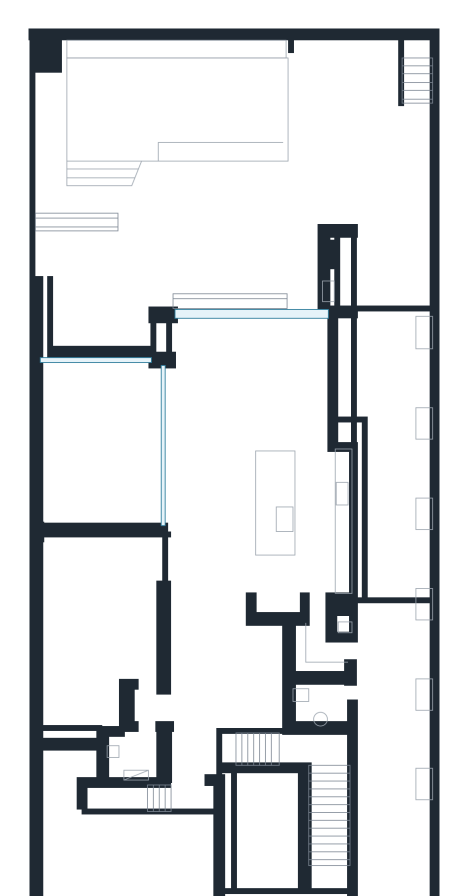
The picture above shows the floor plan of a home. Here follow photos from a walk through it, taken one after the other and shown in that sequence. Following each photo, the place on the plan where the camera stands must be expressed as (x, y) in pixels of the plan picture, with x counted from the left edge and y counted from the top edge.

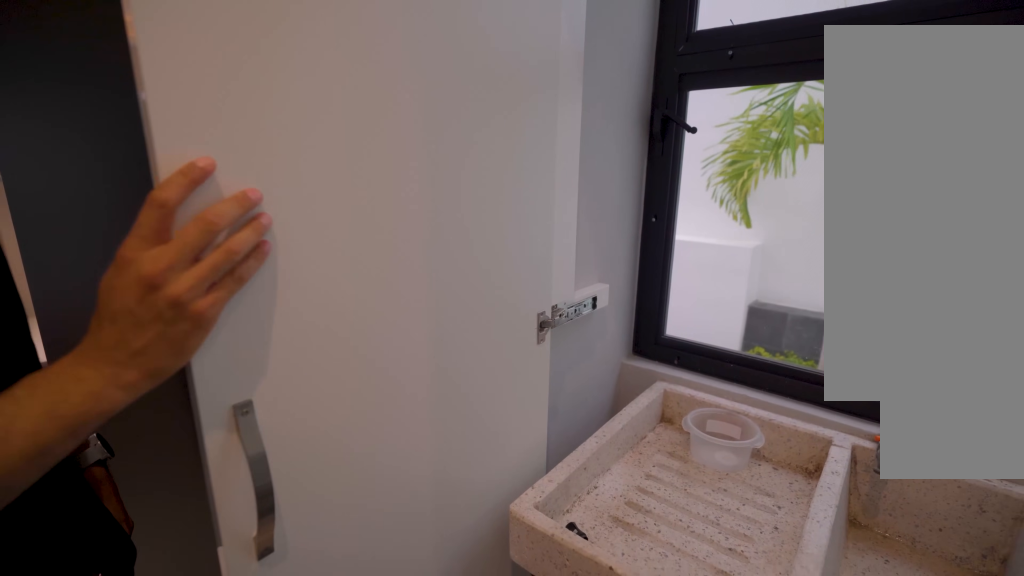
(318, 630)
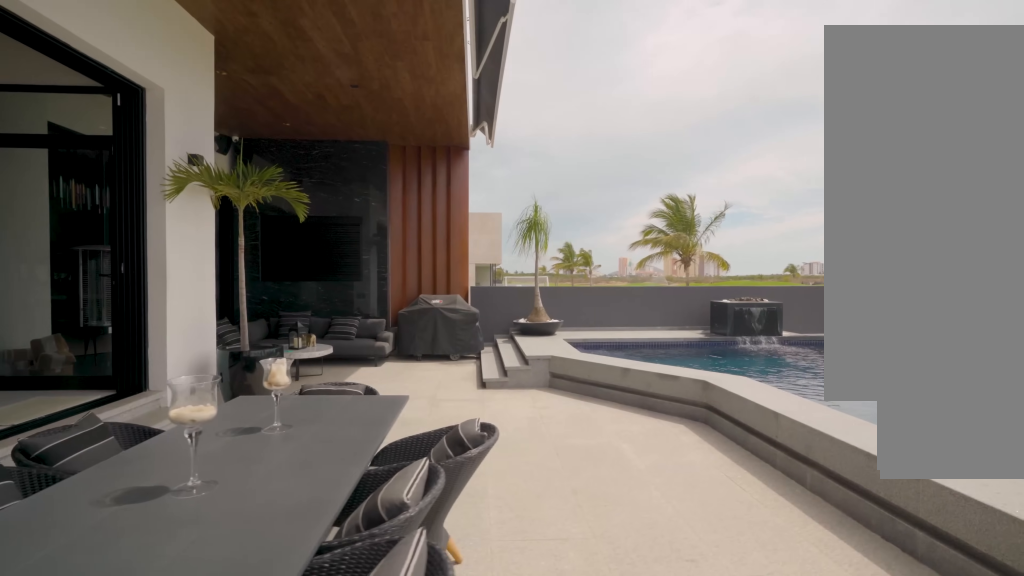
(302, 200)
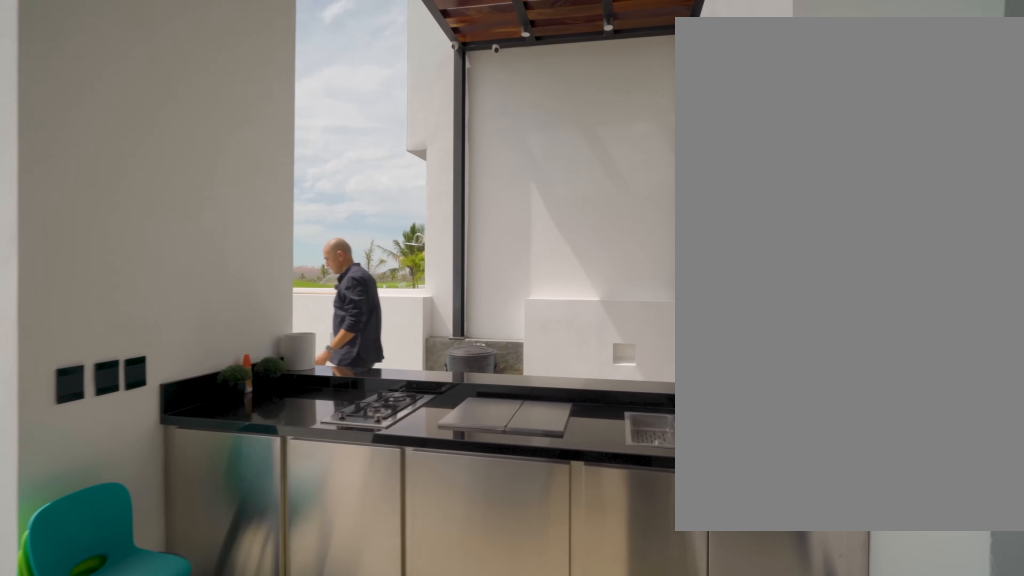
(293, 276)
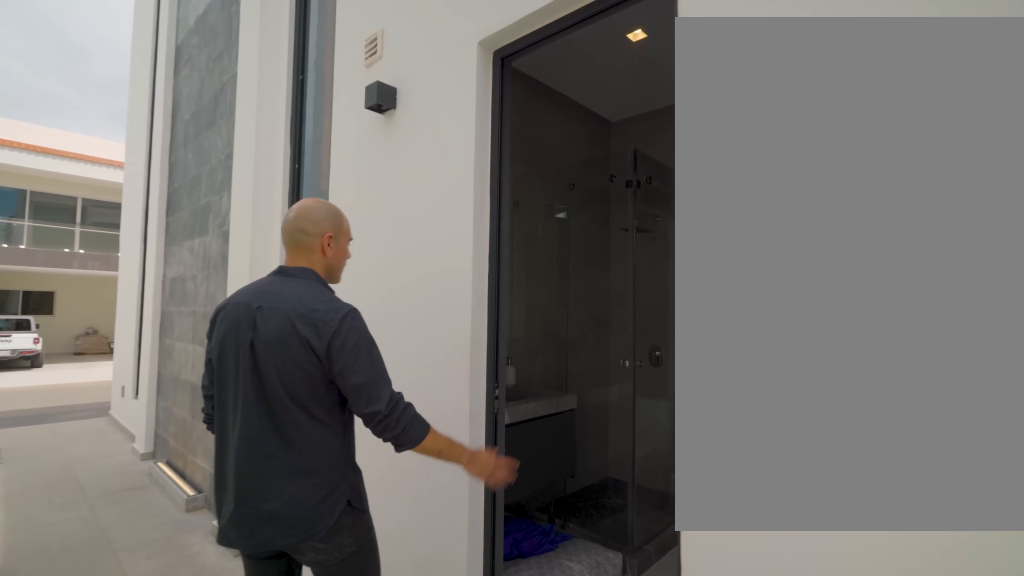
(355, 691)
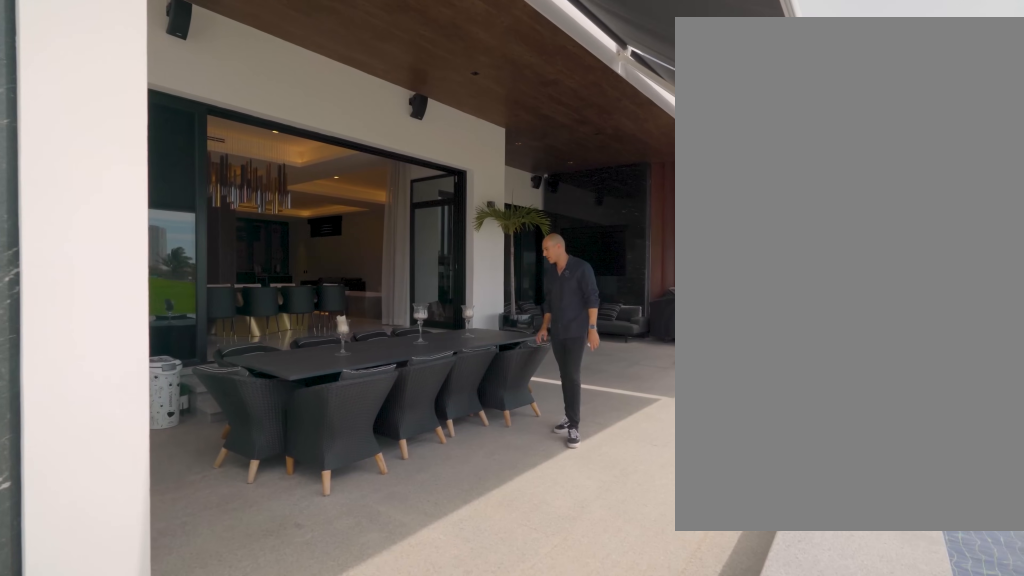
(326, 152)
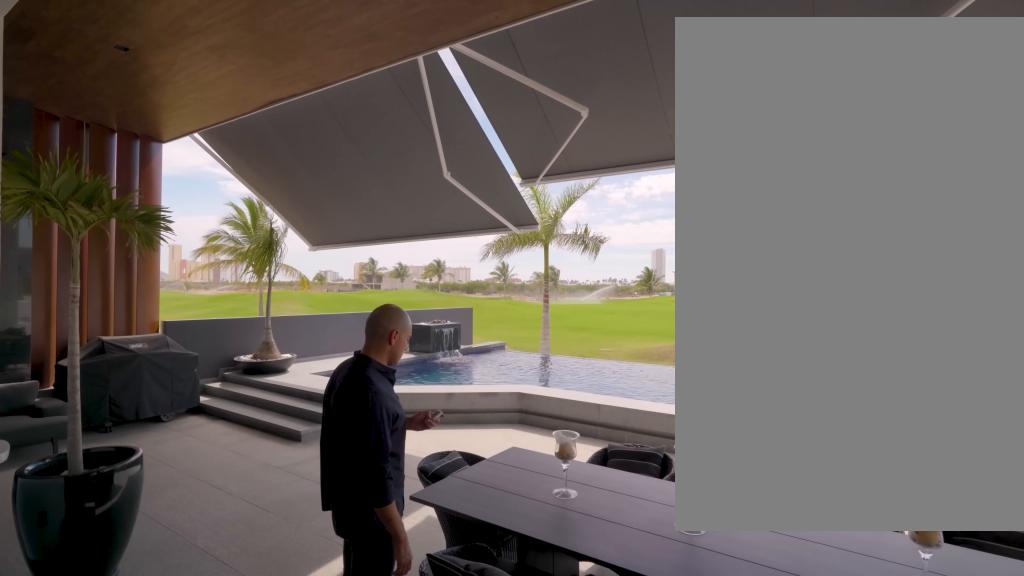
(234, 312)
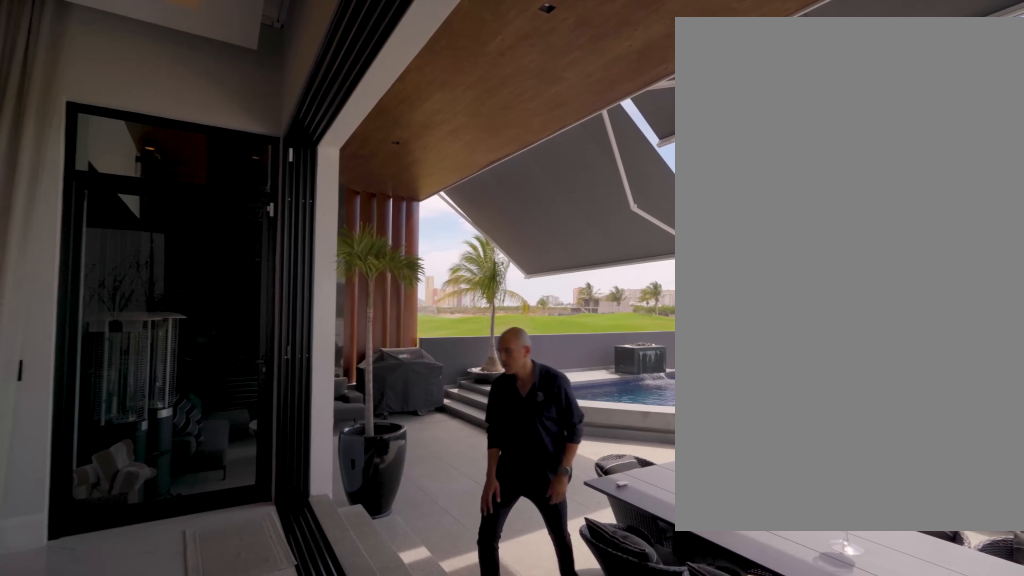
(296, 371)
